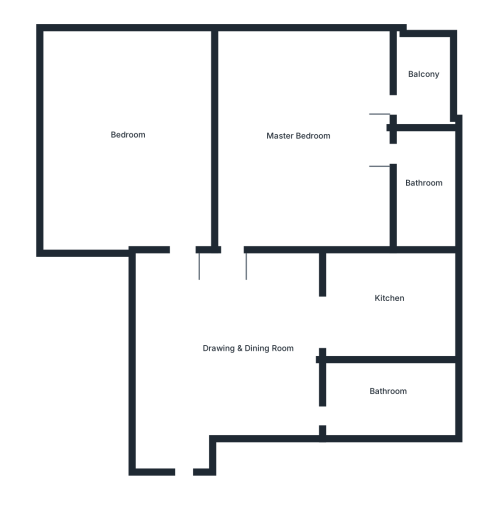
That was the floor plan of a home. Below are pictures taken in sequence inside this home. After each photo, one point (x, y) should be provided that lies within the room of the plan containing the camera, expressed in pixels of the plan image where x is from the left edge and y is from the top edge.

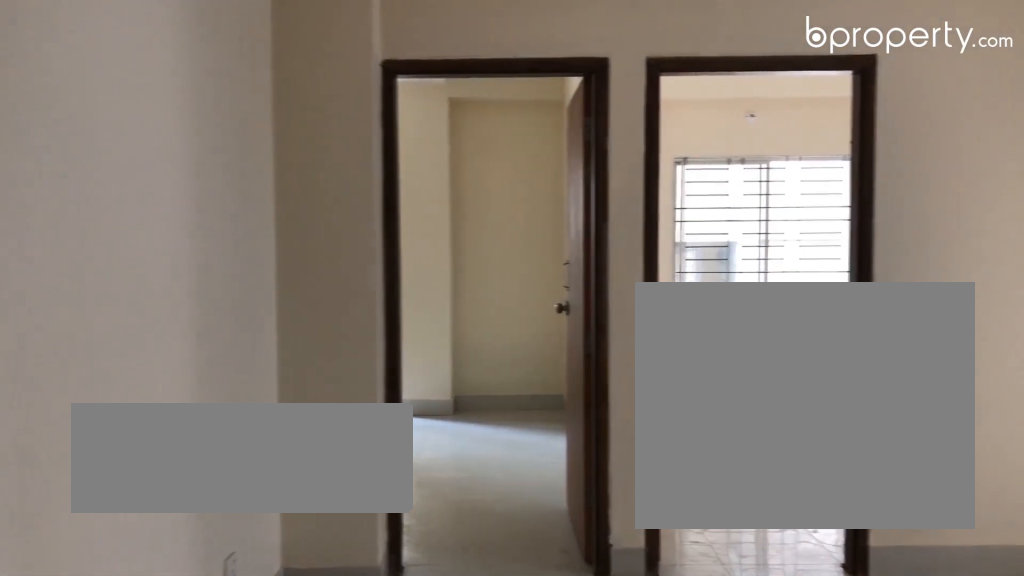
(220, 348)
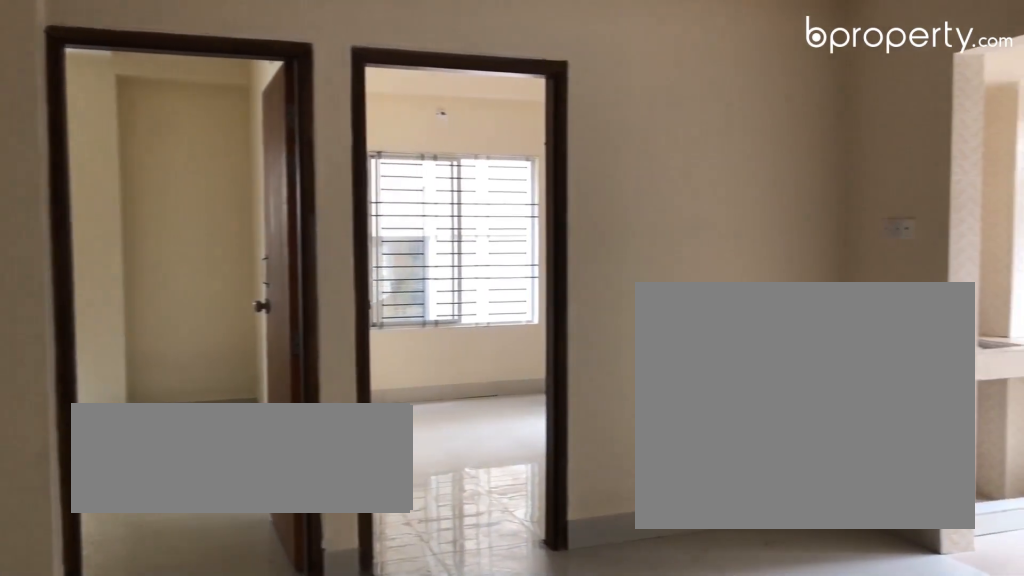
(220, 348)
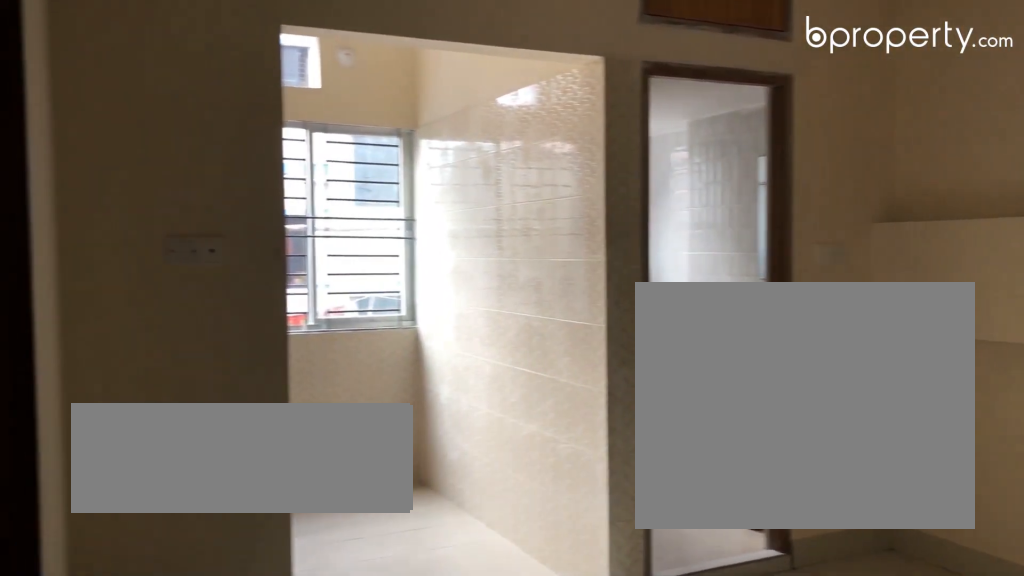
(220, 348)
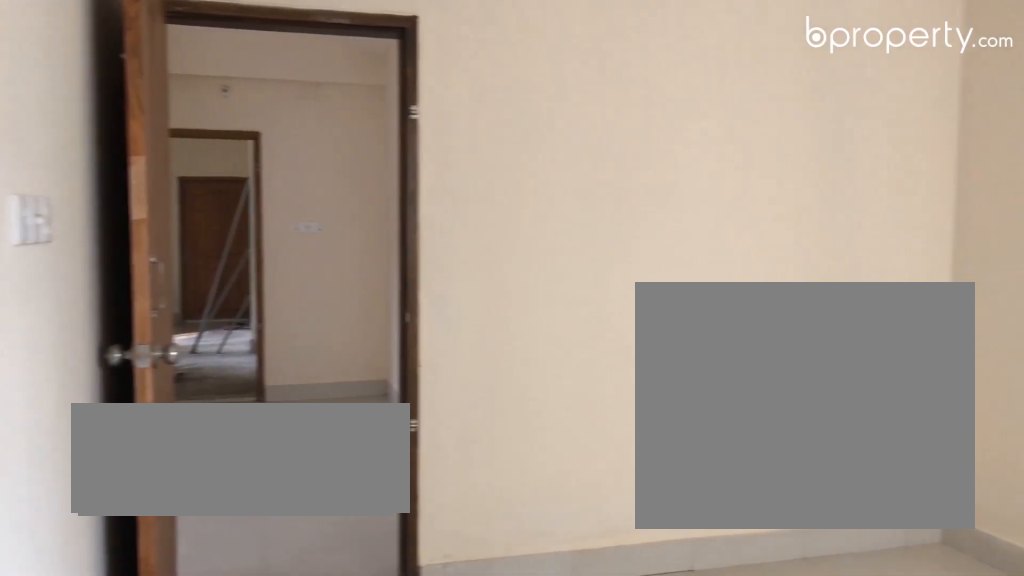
(126, 166)
